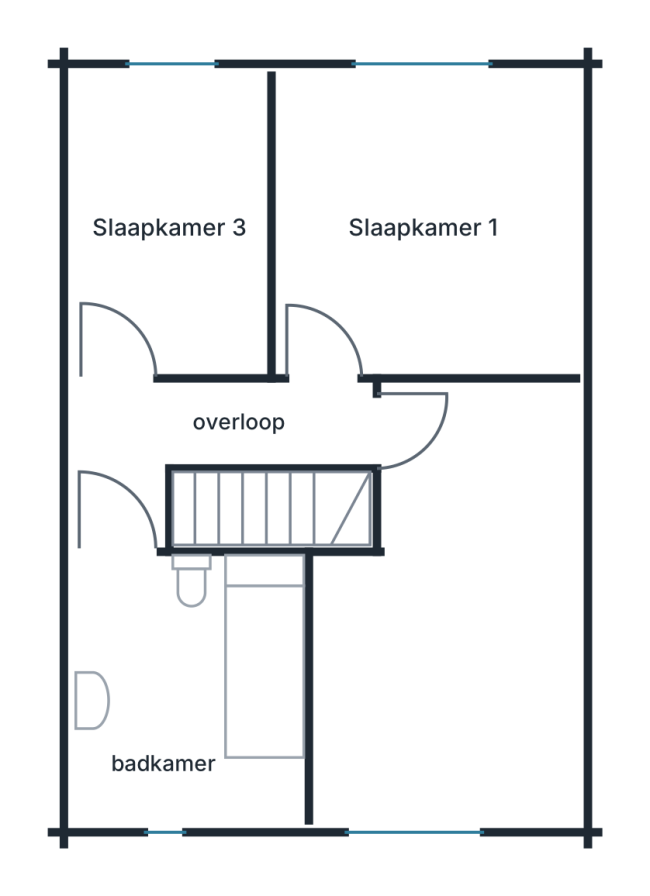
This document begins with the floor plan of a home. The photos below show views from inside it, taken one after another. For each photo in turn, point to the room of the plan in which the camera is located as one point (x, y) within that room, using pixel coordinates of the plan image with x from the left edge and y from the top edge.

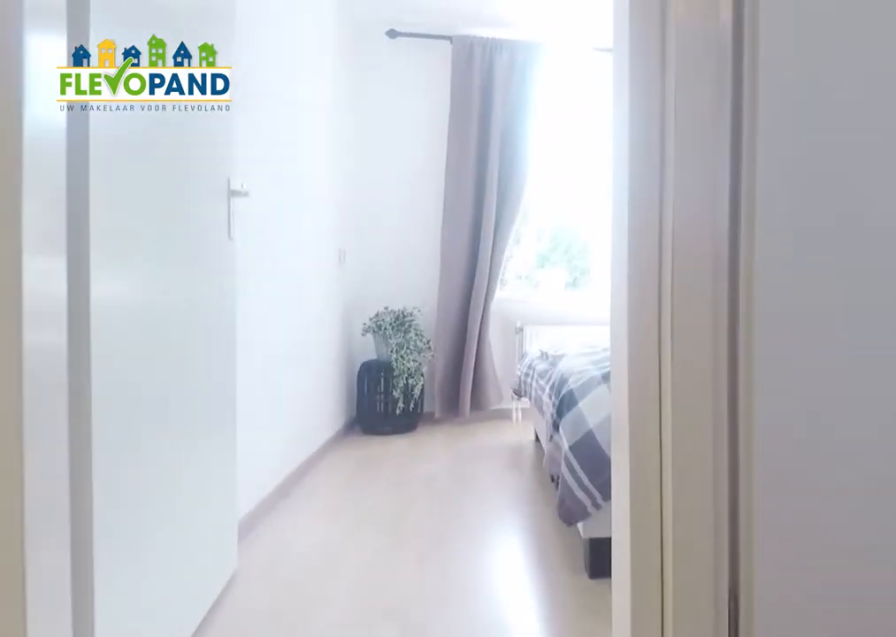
(198, 446)
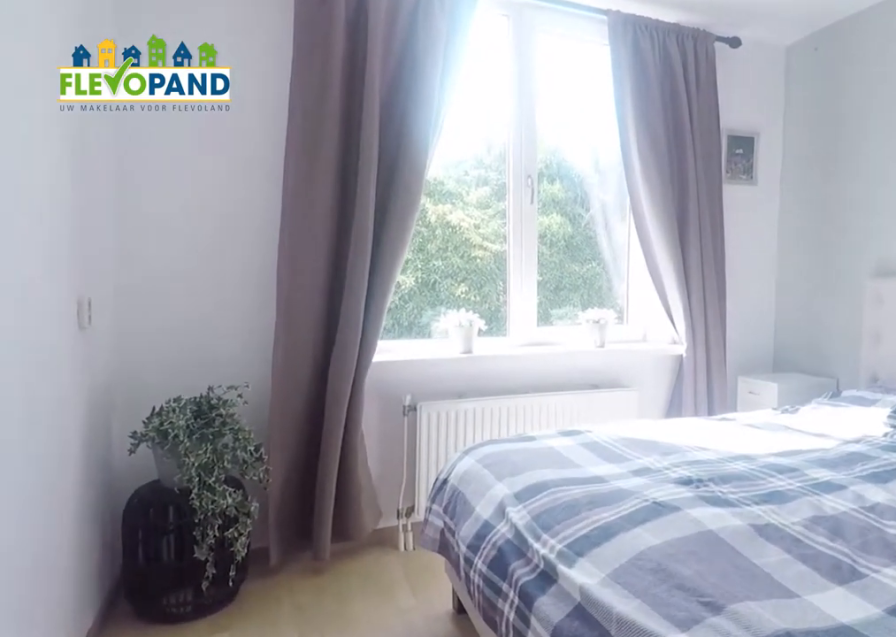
(426, 223)
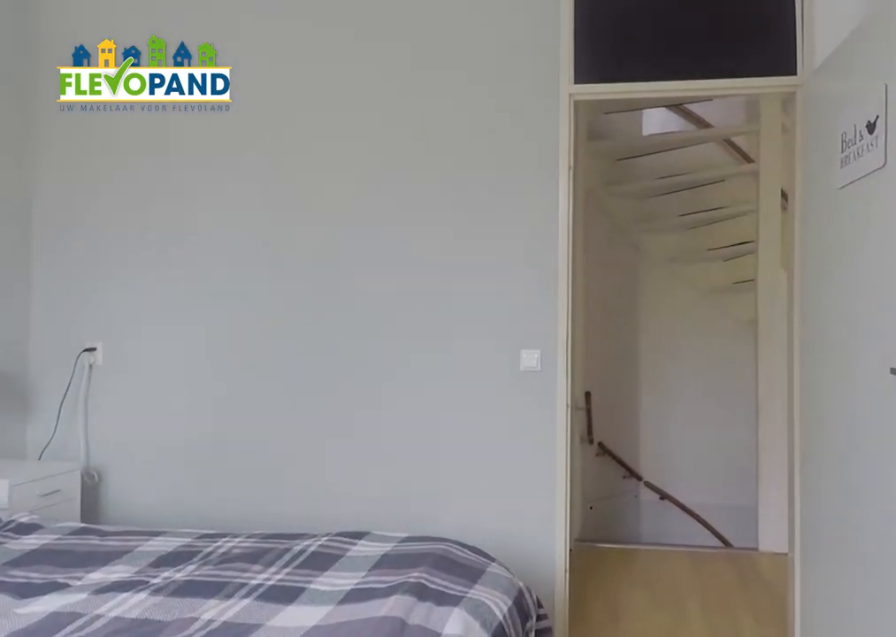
(426, 223)
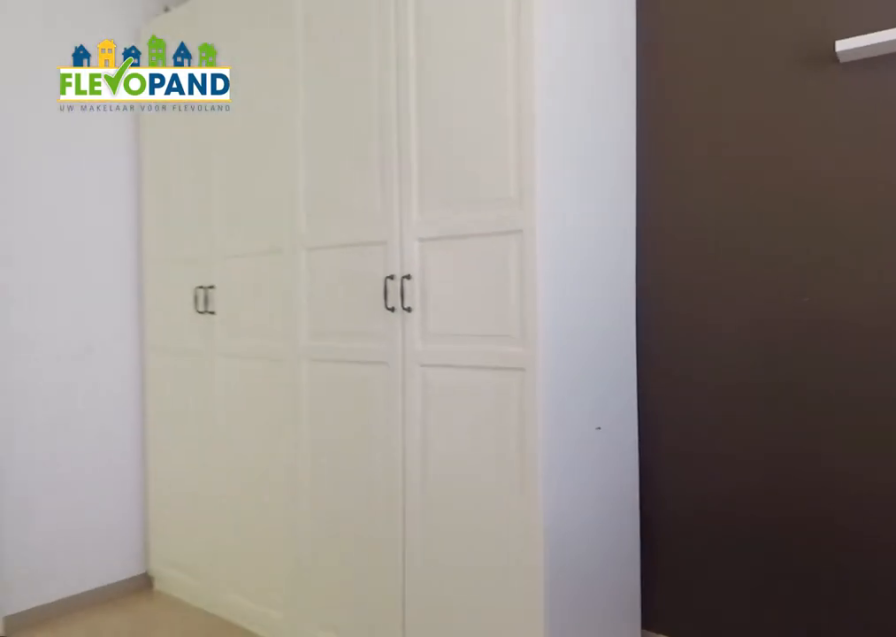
(454, 620)
